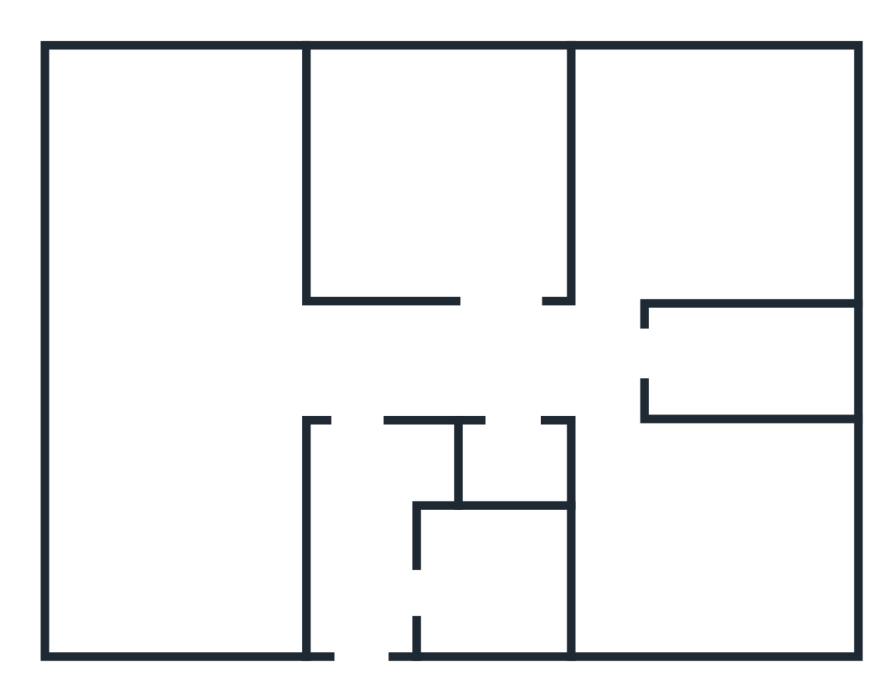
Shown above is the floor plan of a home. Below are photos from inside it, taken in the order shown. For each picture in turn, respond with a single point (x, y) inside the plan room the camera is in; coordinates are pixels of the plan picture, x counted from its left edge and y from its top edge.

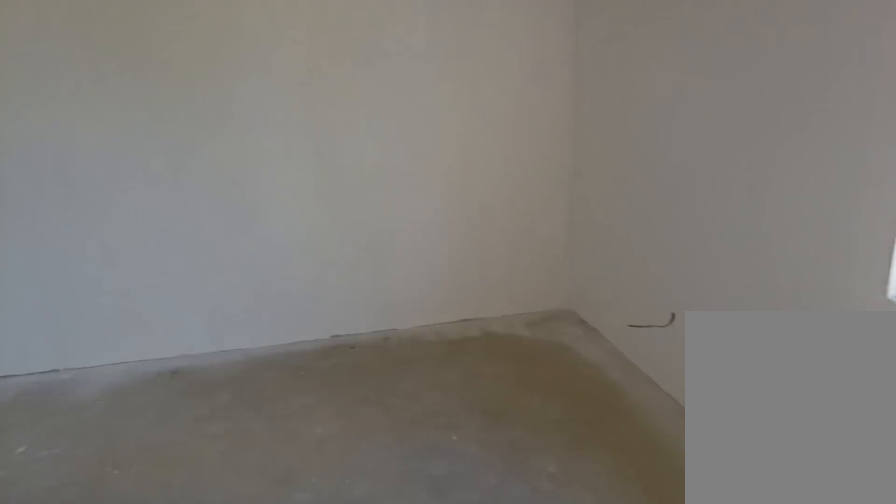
(653, 566)
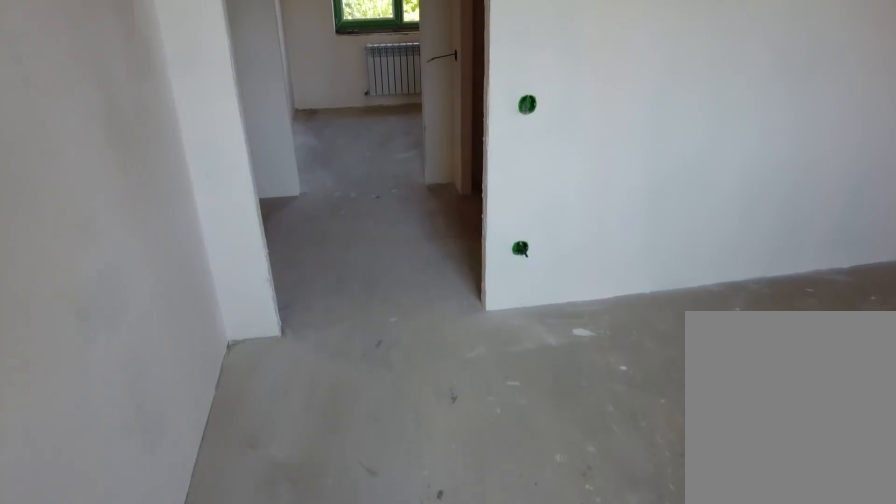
(653, 566)
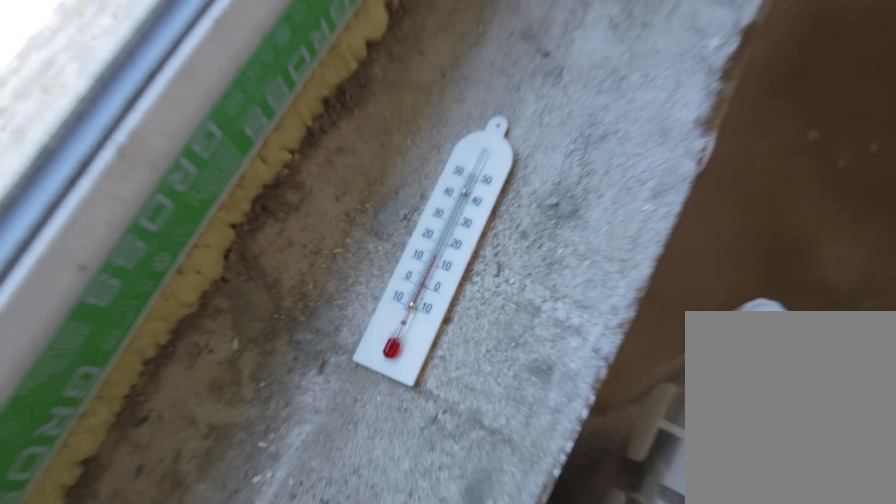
(629, 249)
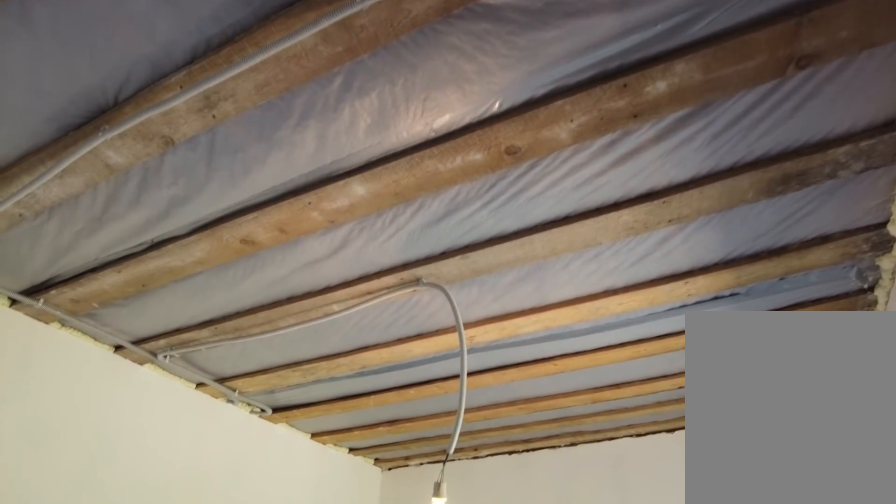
(629, 249)
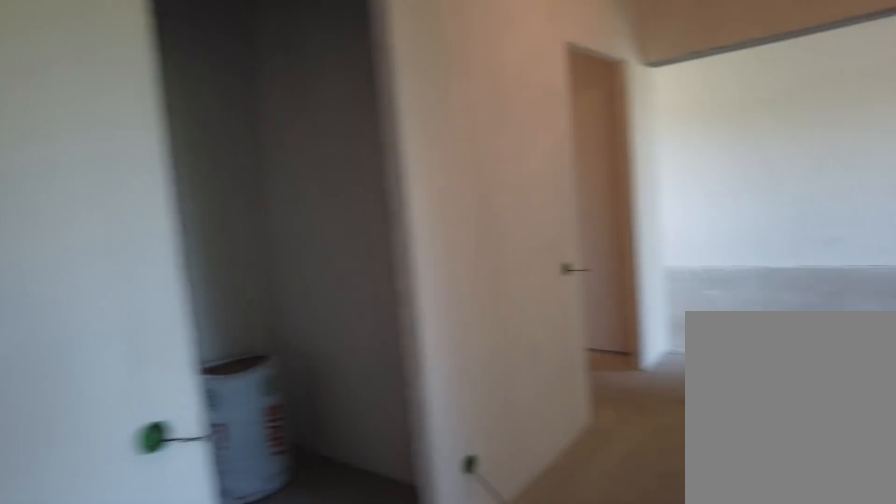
(596, 357)
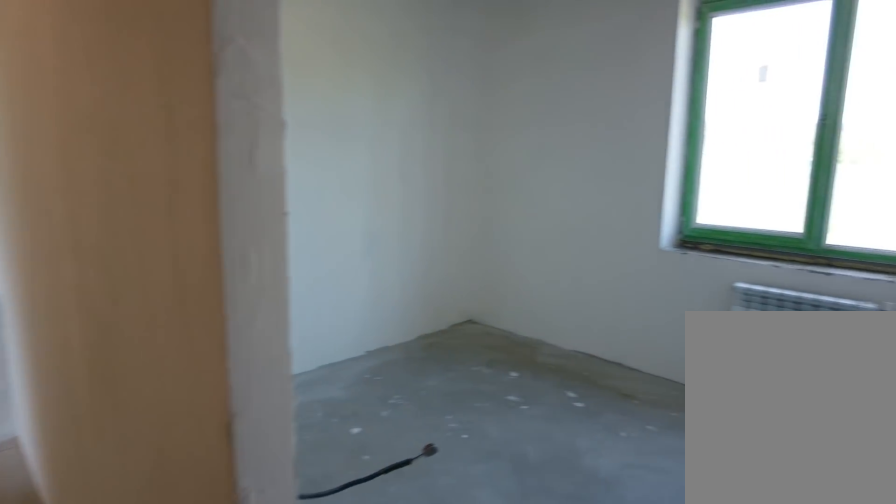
(510, 378)
